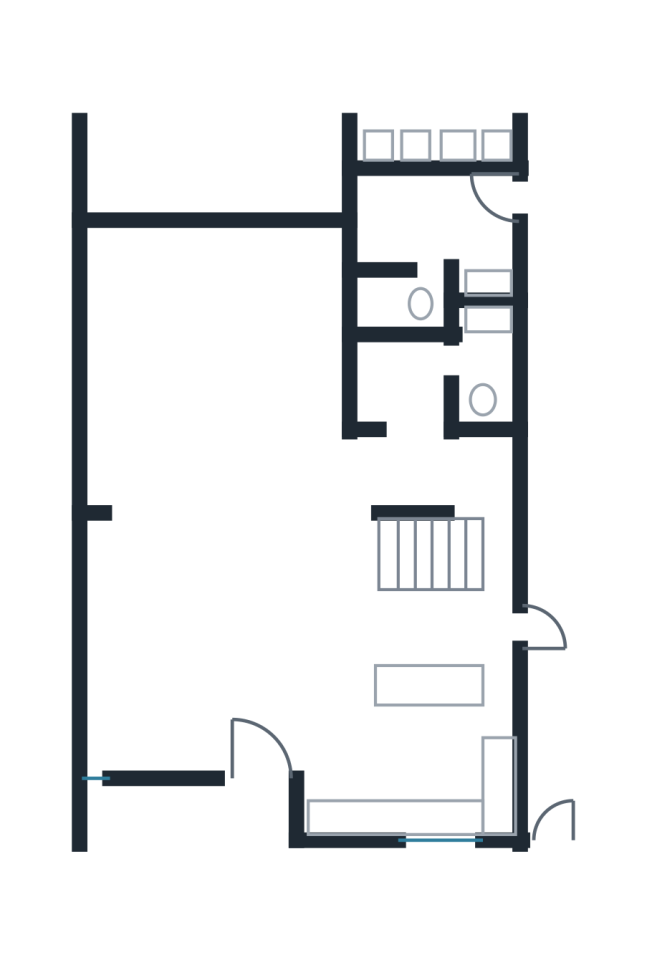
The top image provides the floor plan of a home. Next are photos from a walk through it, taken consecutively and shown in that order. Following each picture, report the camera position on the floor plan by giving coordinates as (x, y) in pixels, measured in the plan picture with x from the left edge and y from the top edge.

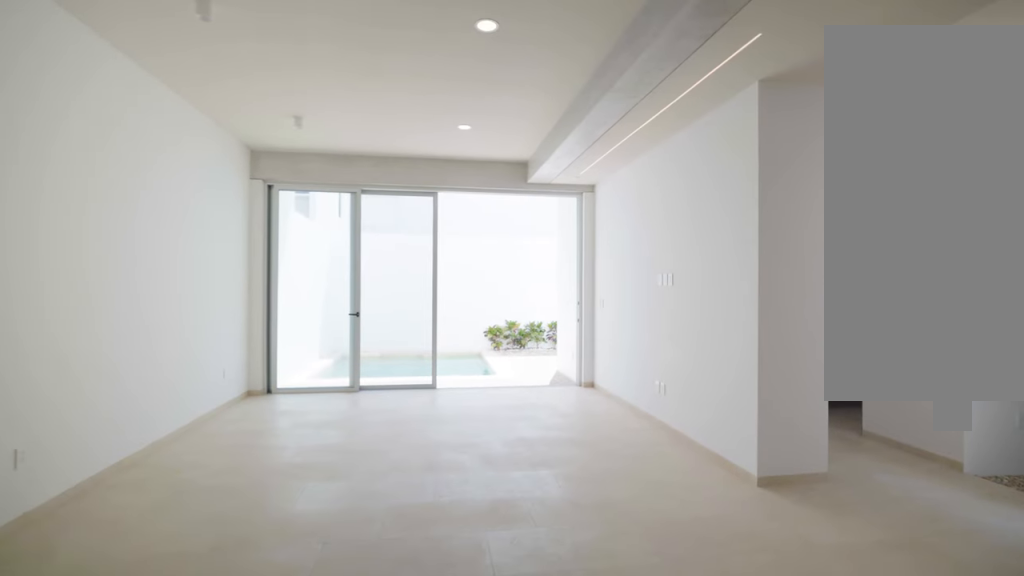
(290, 545)
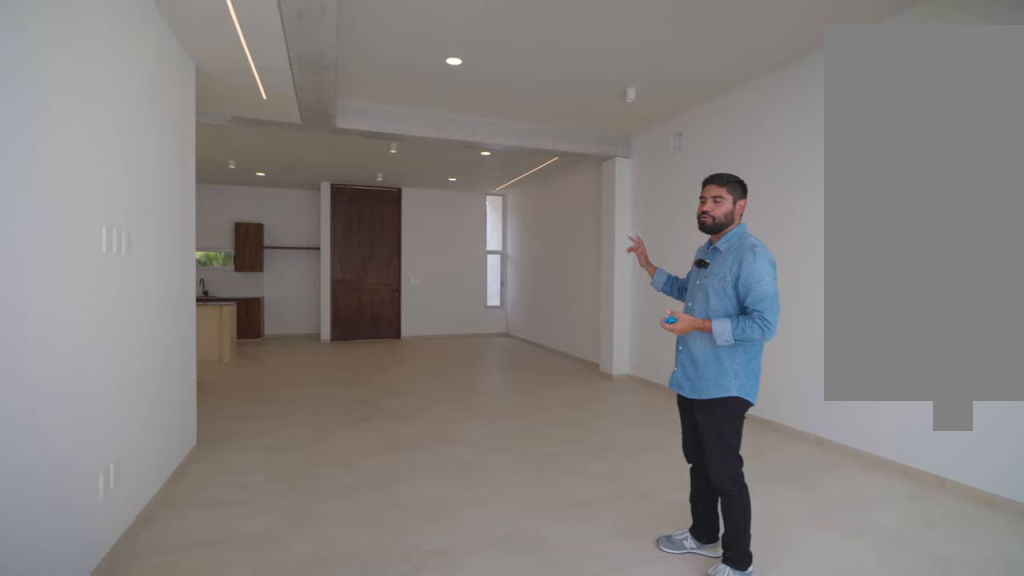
(193, 269)
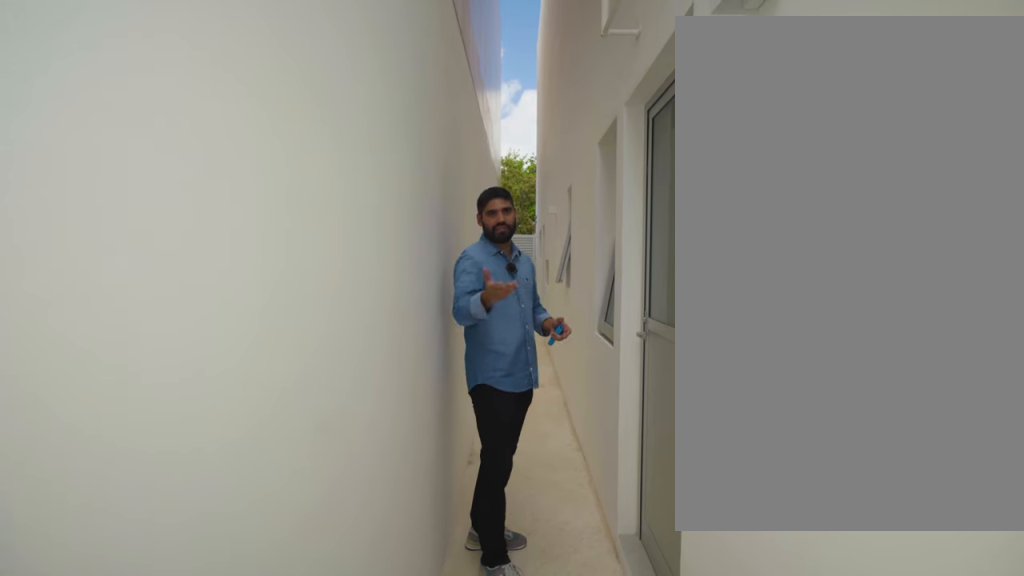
(545, 188)
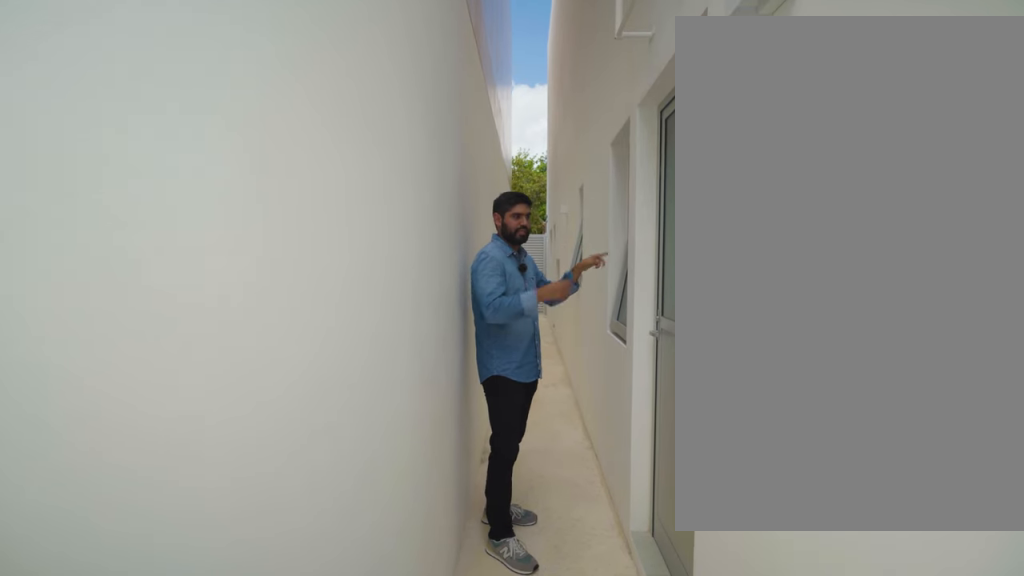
(545, 189)
